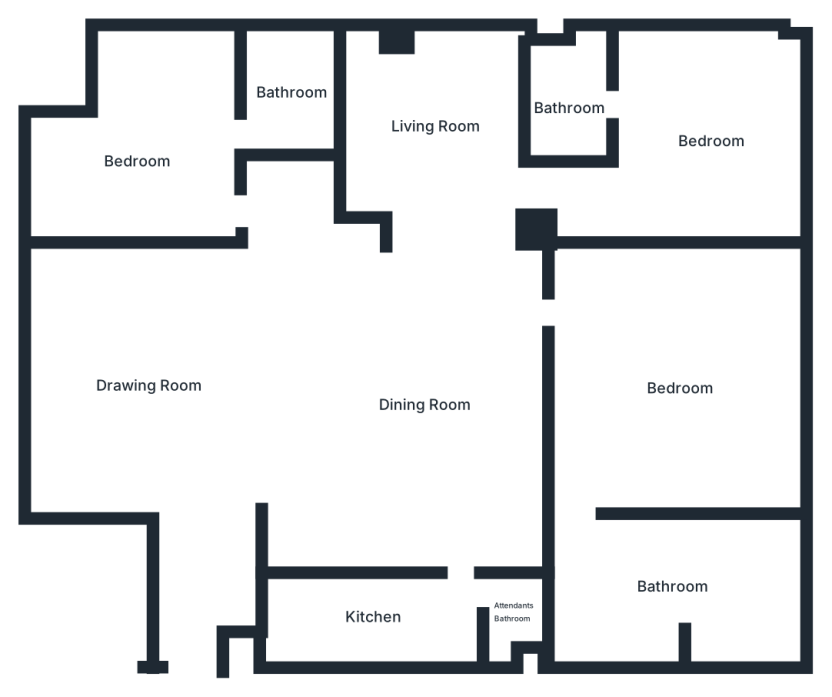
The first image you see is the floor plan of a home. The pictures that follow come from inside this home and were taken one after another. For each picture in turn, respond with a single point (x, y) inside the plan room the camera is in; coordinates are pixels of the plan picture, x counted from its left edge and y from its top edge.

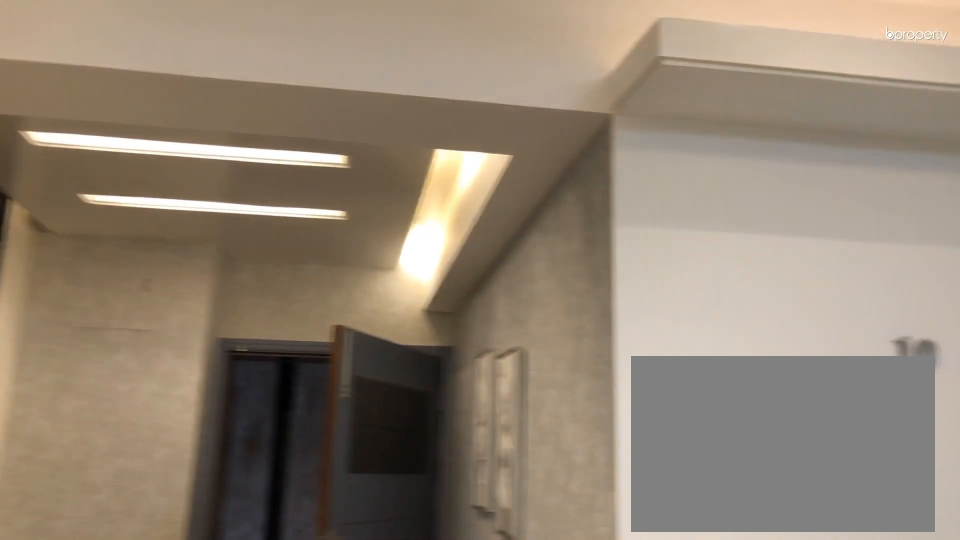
(147, 386)
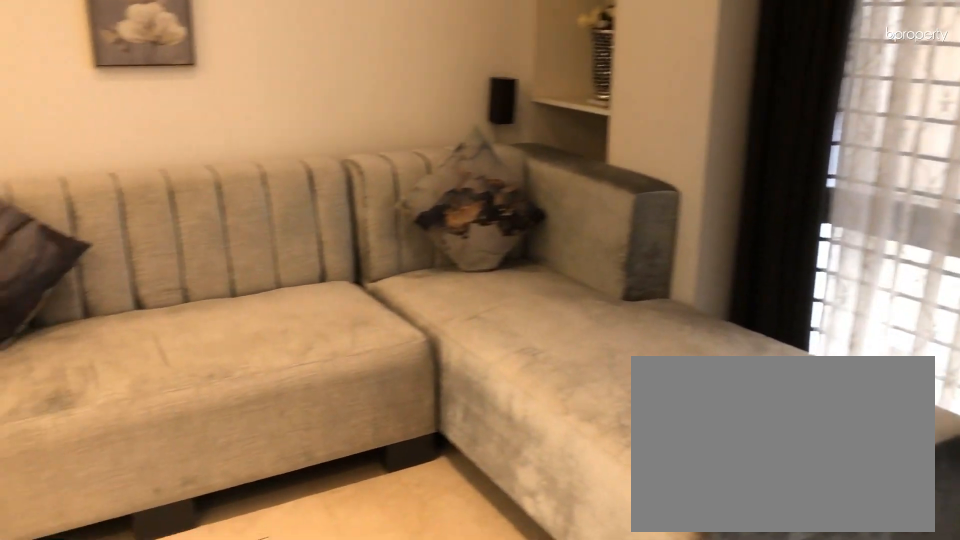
(433, 128)
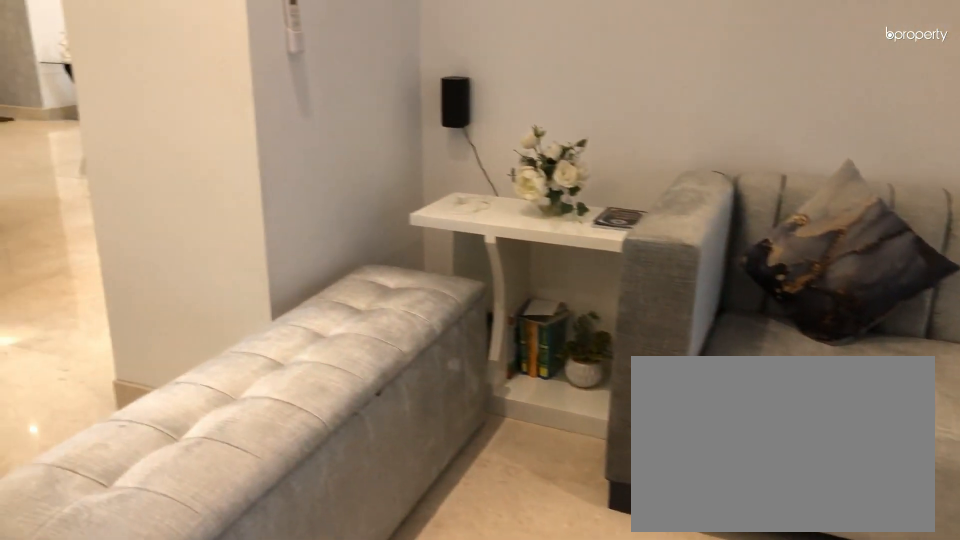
(432, 127)
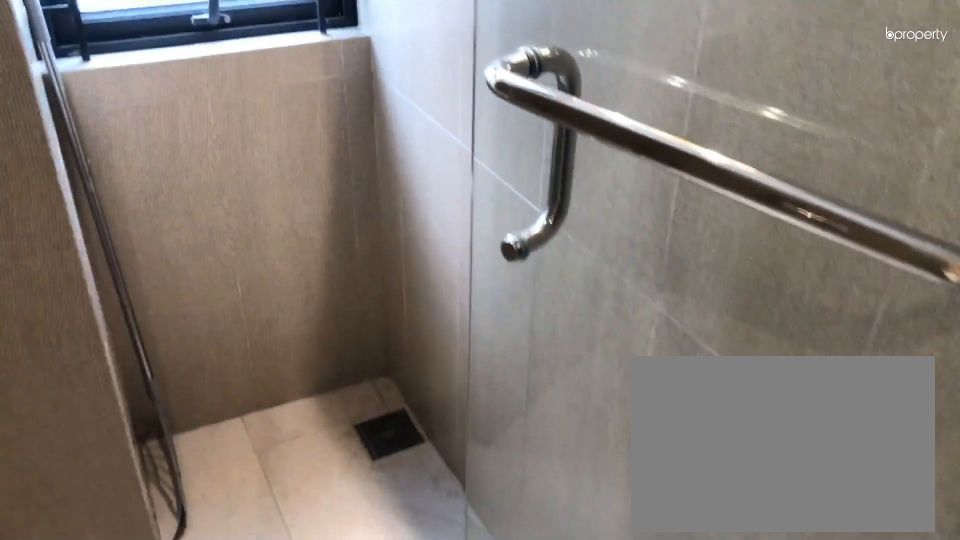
(568, 107)
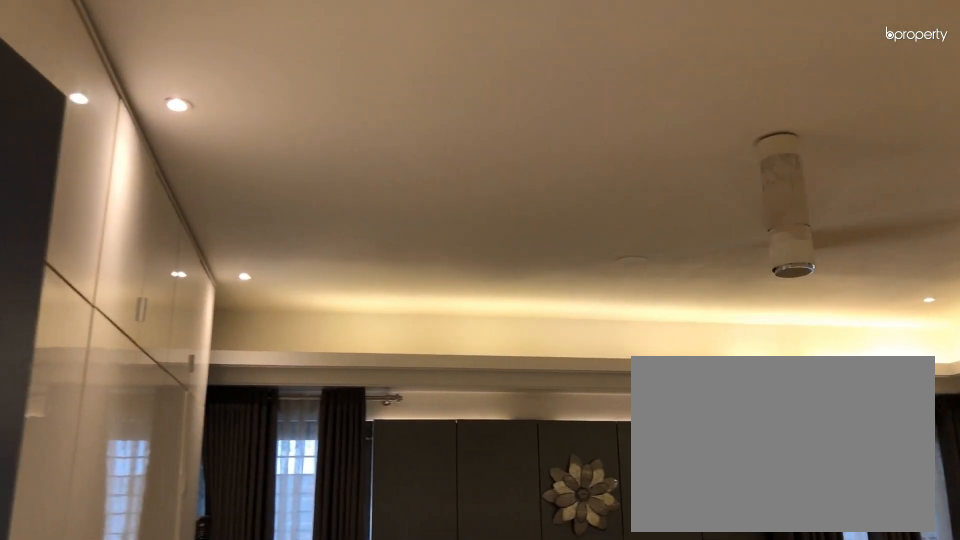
(682, 390)
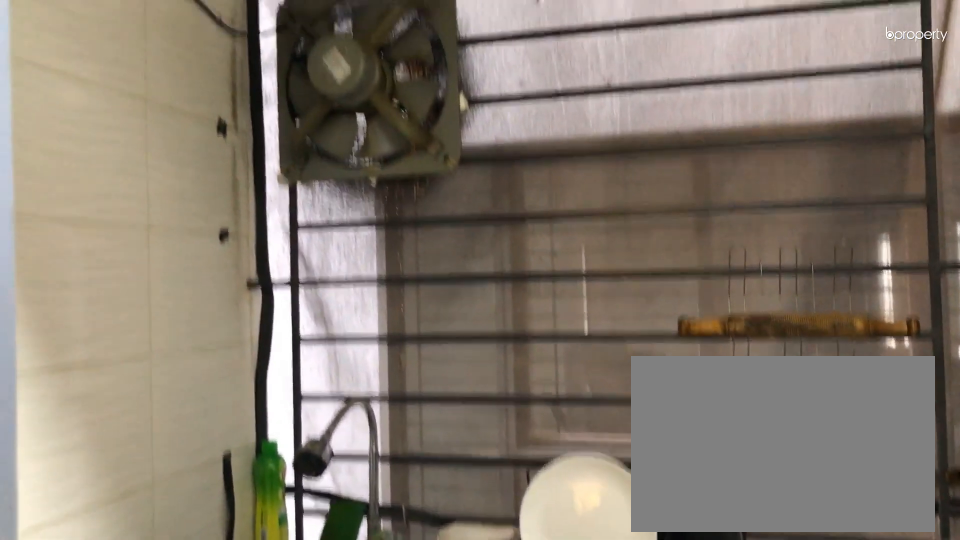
(377, 618)
